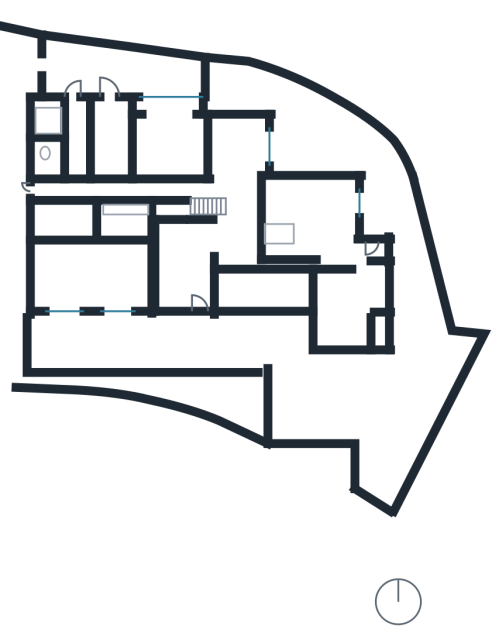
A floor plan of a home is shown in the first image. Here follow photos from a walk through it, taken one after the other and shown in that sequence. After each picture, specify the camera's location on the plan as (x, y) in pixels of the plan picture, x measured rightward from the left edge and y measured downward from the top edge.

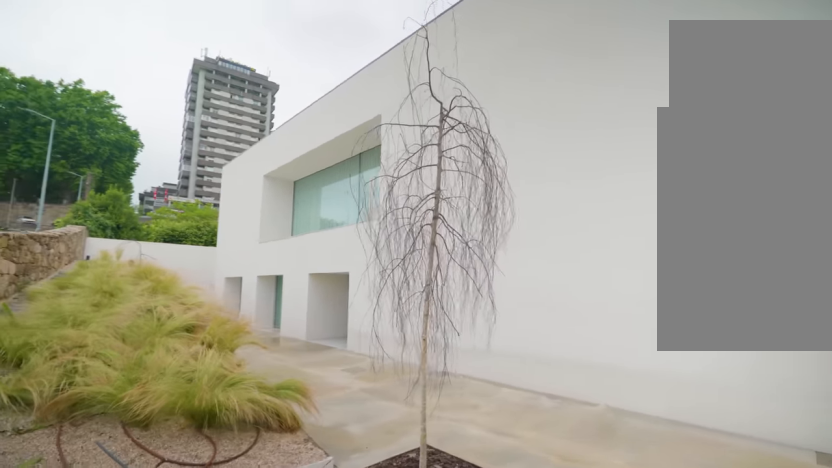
(282, 401)
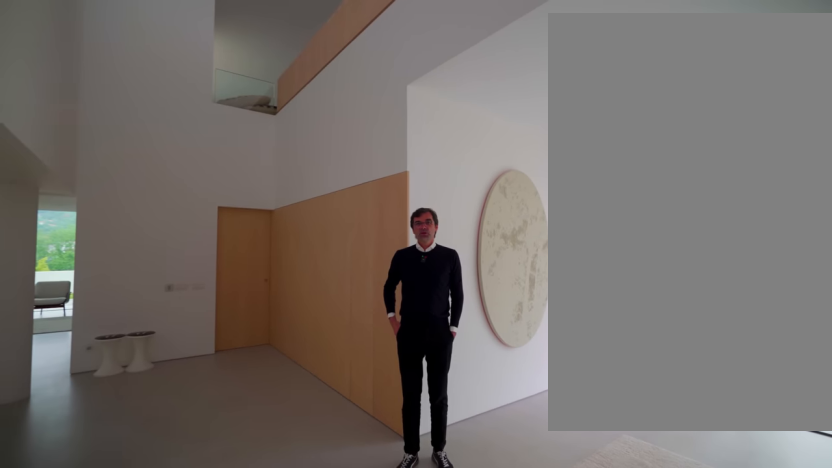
(173, 236)
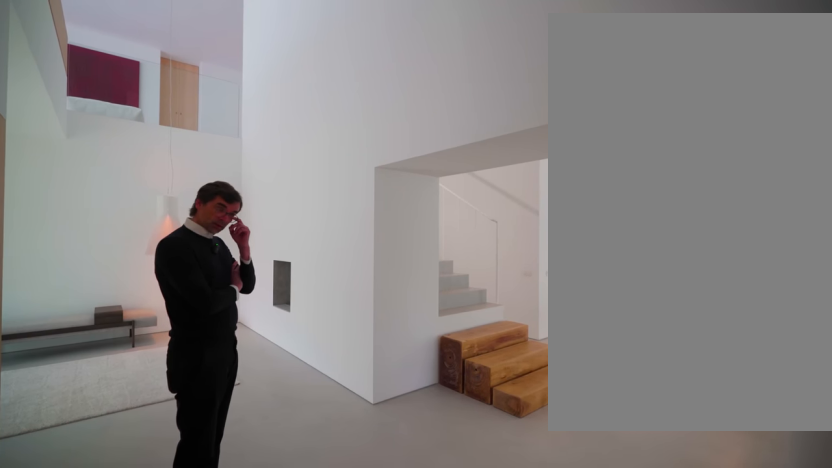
(249, 237)
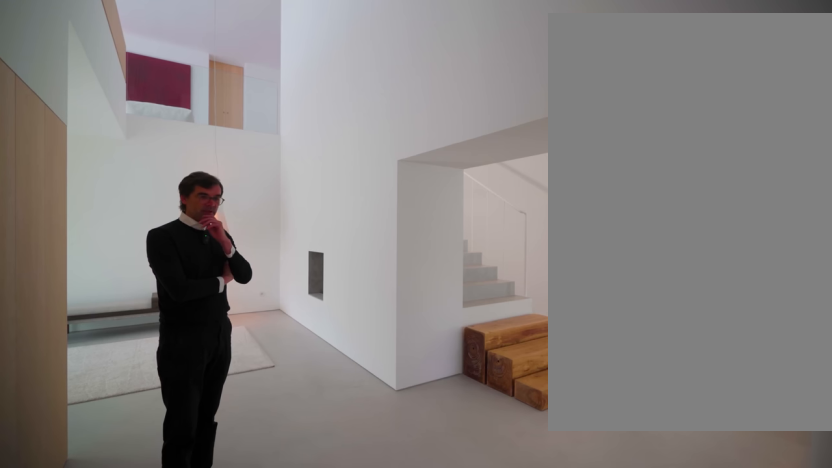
(249, 237)
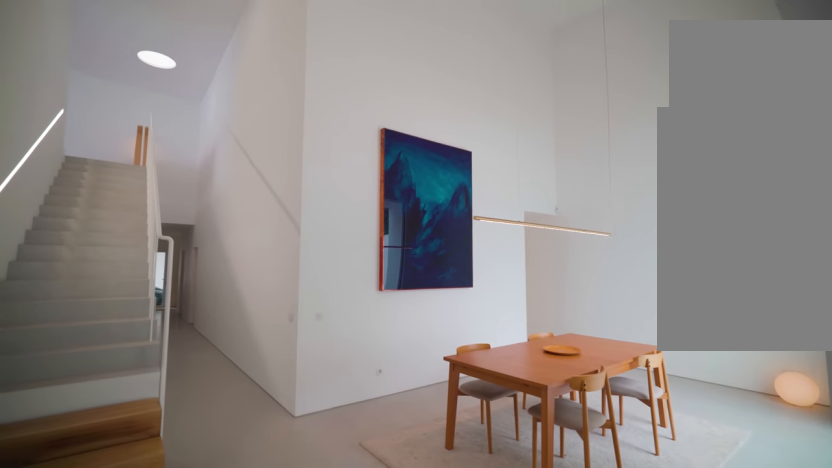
(251, 202)
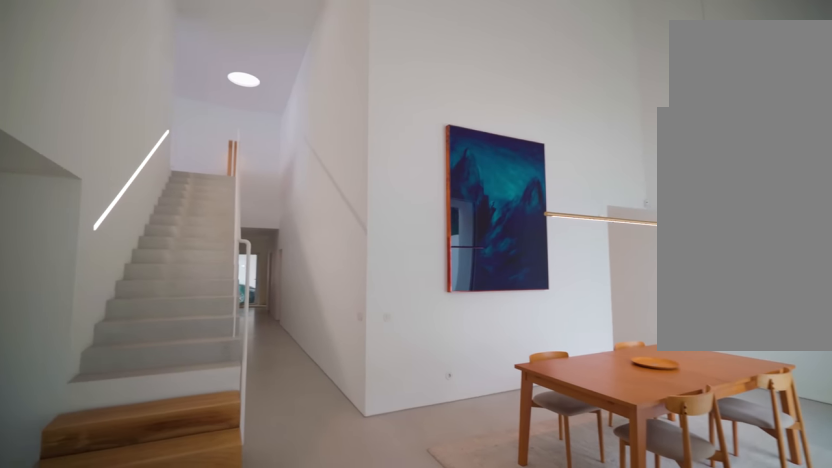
(251, 202)
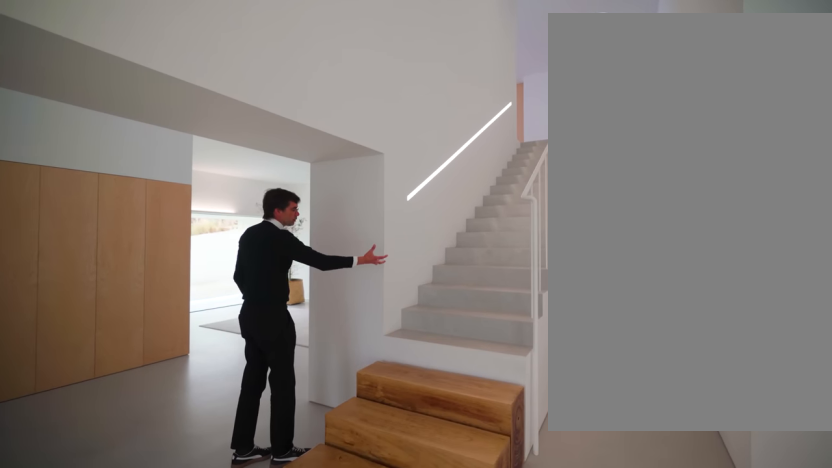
(254, 191)
